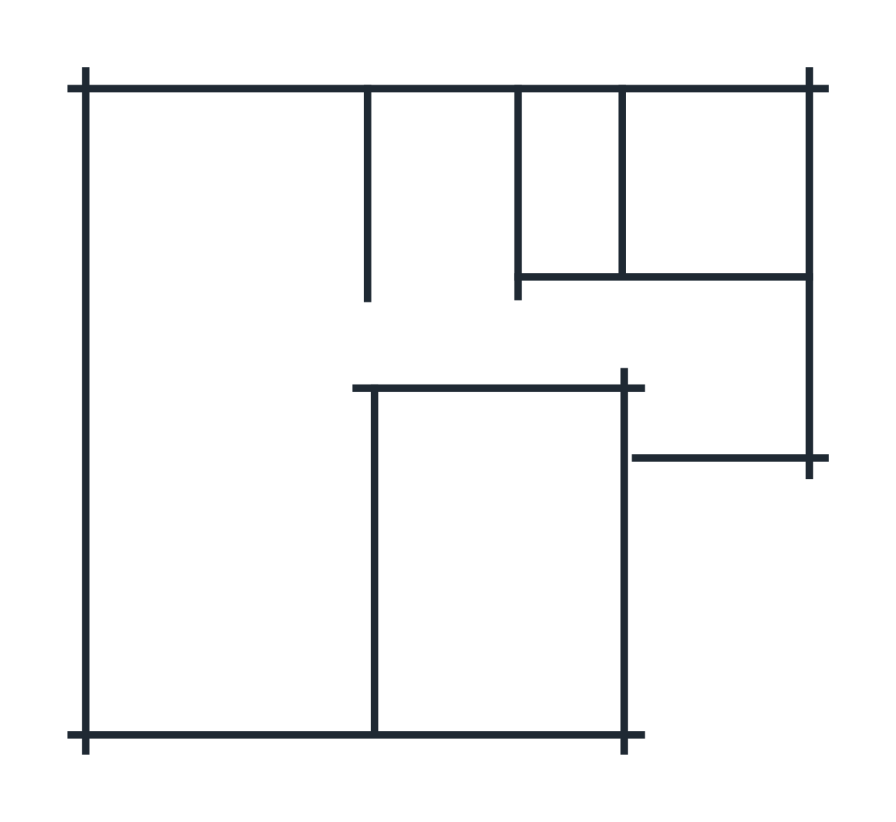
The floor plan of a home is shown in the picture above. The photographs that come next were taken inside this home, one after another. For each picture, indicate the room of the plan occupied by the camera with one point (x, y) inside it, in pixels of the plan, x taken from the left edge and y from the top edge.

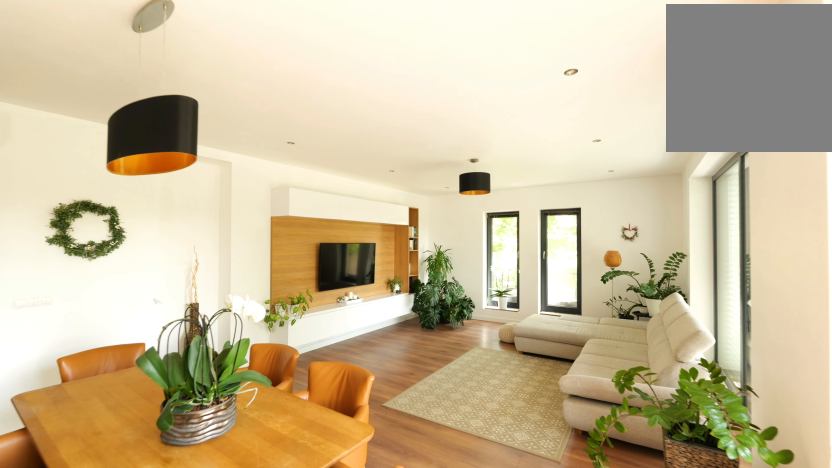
(218, 397)
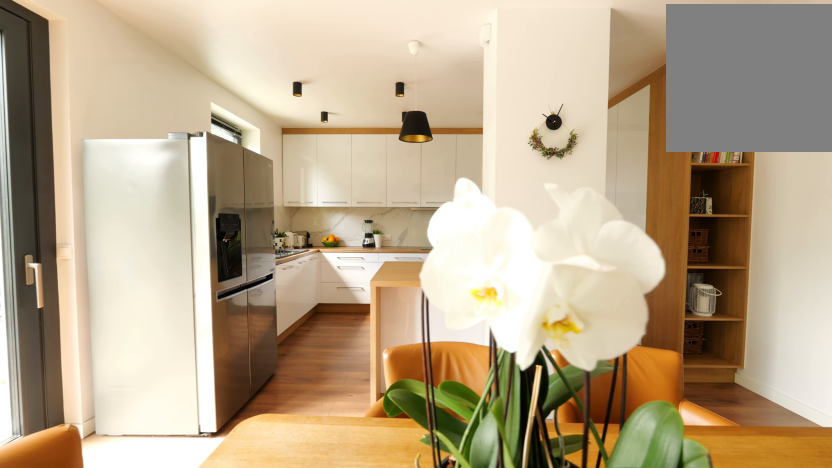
(217, 398)
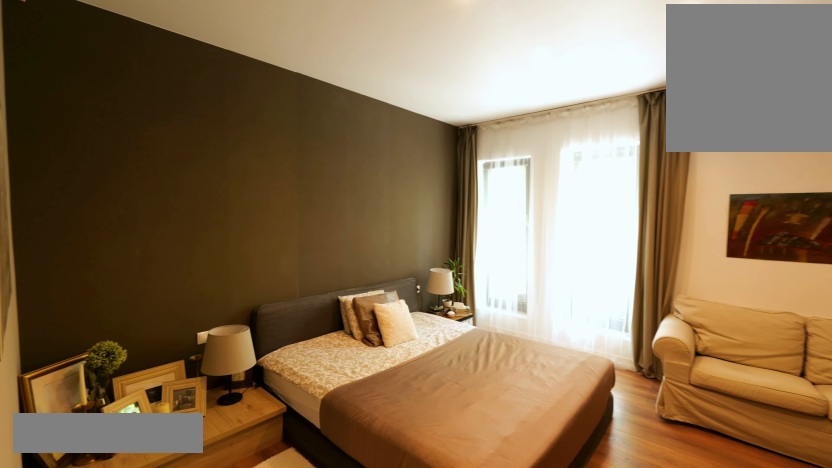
(506, 532)
